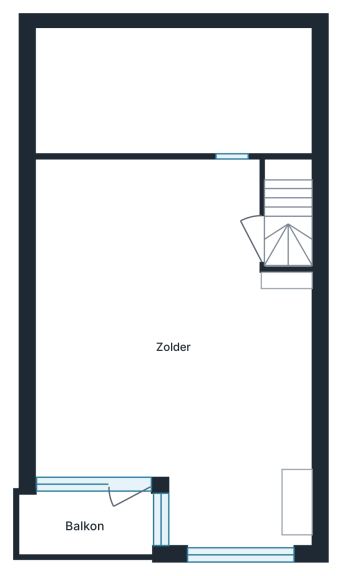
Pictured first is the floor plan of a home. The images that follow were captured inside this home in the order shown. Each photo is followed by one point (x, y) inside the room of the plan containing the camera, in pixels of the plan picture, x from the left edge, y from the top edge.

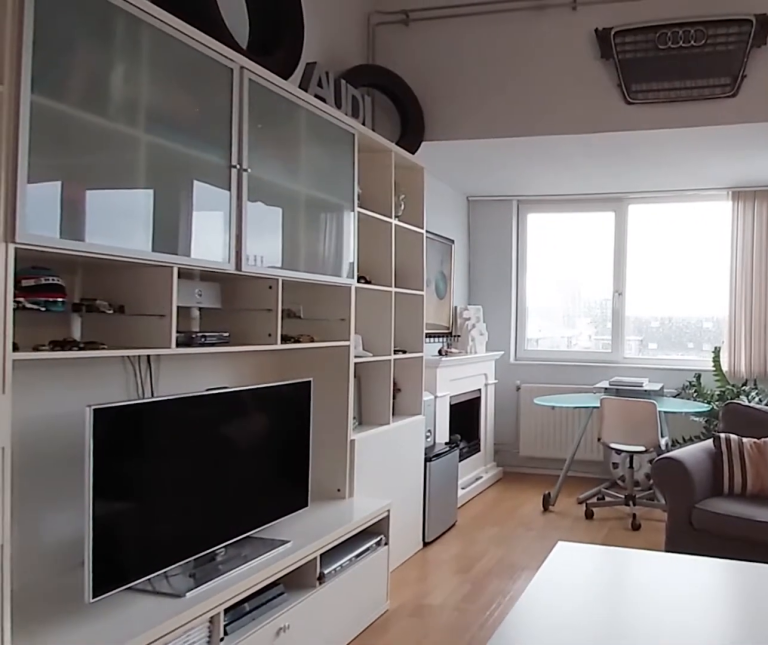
(173, 351)
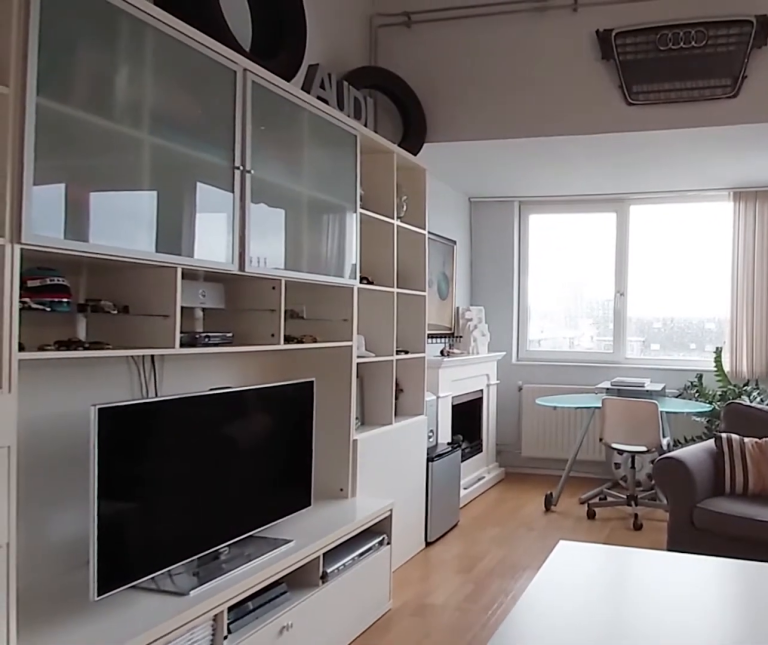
(173, 351)
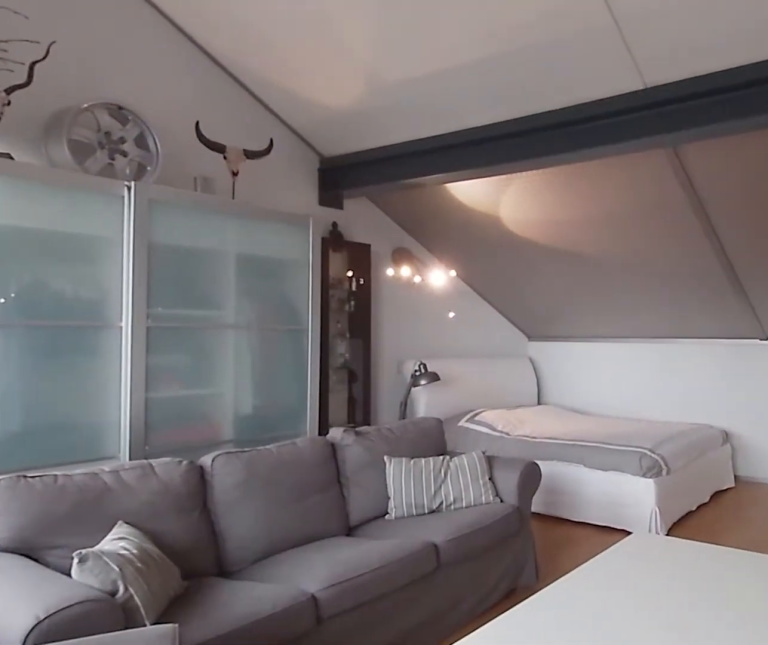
(146, 300)
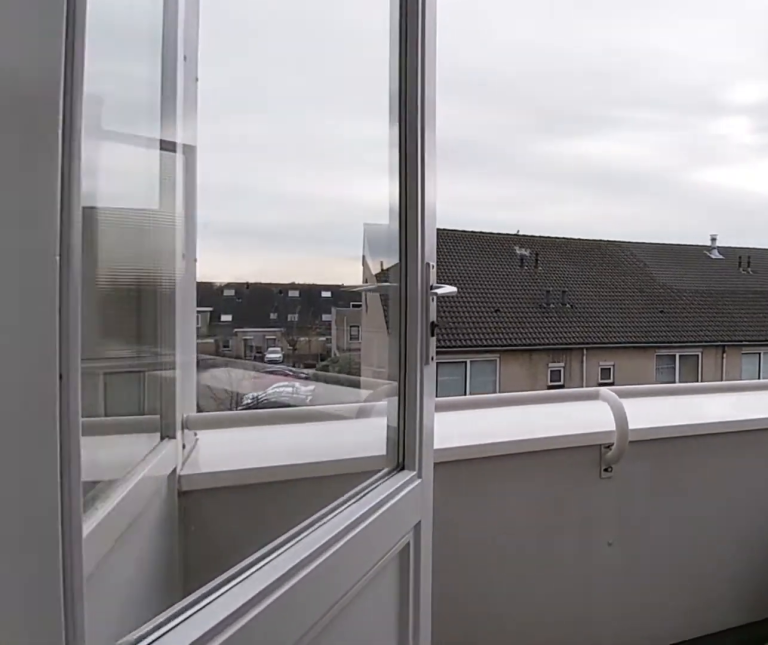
(81, 525)
